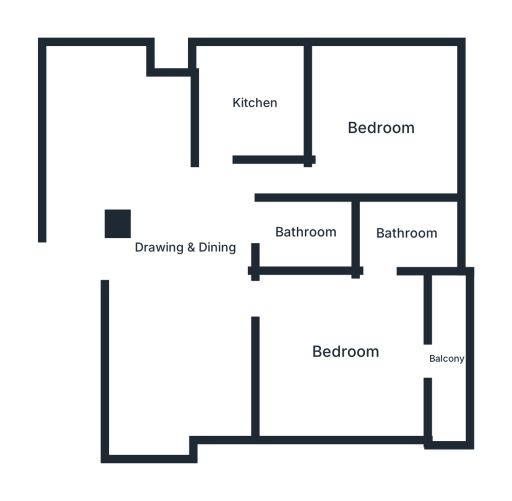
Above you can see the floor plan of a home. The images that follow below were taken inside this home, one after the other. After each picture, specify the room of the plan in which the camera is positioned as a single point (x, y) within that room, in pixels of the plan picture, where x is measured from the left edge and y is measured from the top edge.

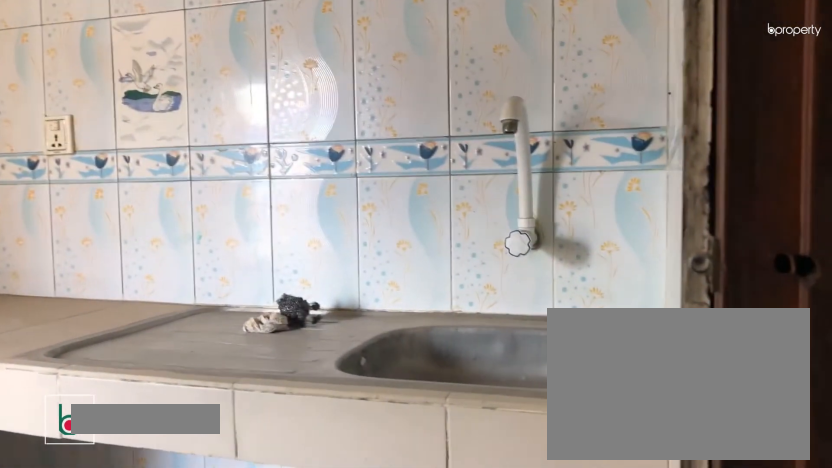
(254, 103)
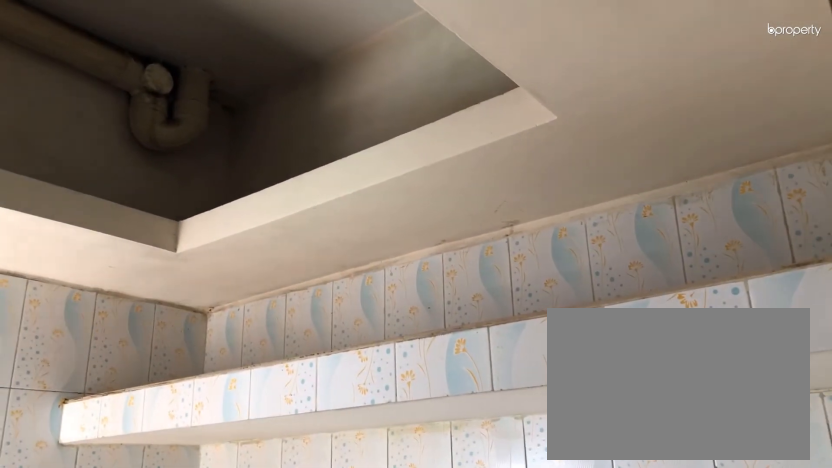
(254, 103)
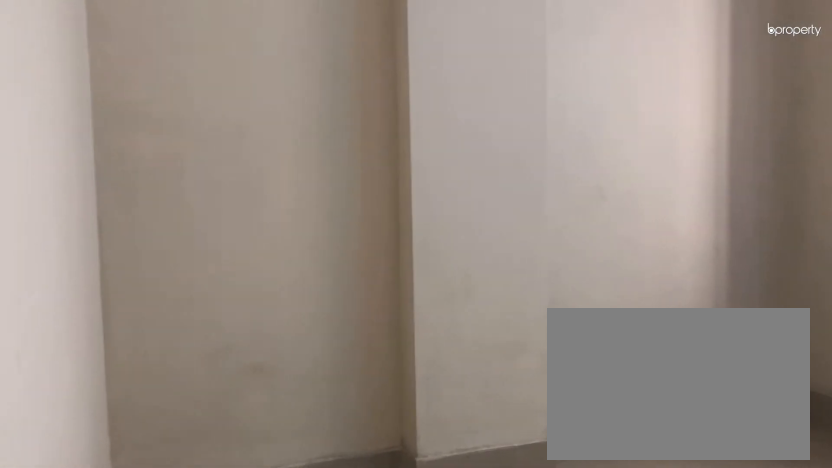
(381, 127)
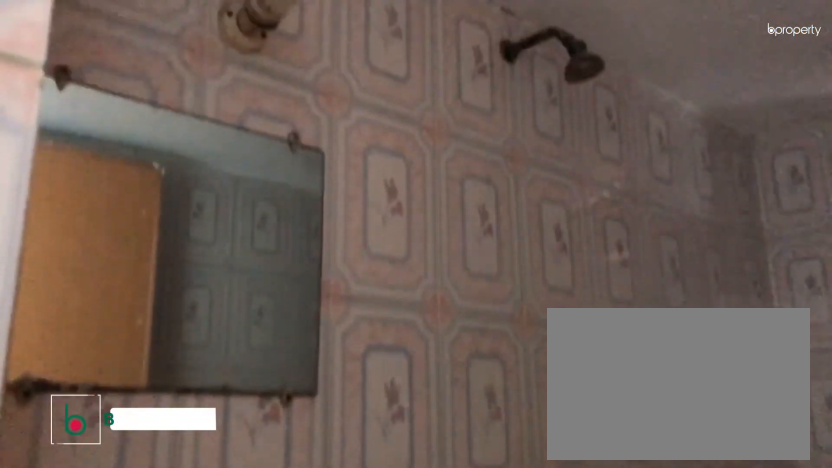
(308, 232)
